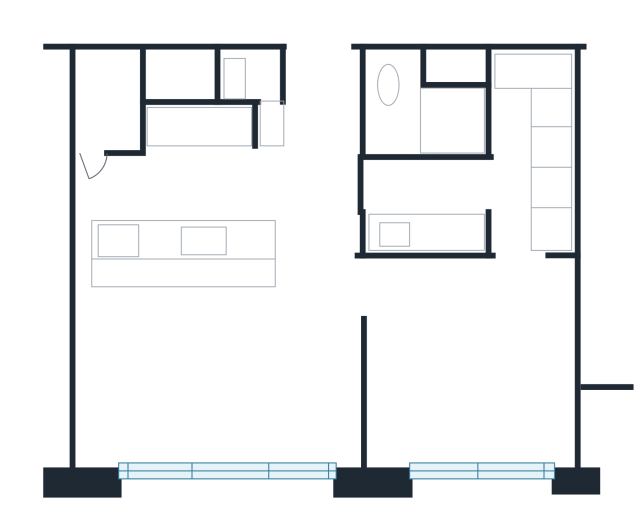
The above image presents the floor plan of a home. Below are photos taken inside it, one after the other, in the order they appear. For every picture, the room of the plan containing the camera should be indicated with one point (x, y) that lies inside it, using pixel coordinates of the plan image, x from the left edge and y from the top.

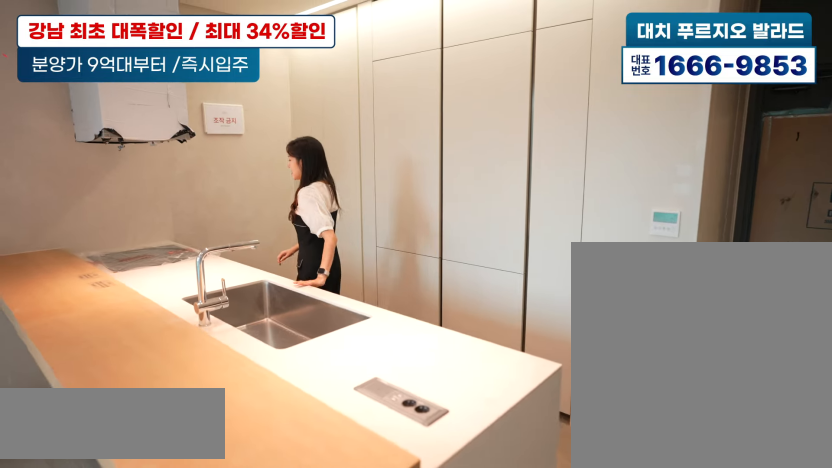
(187, 173)
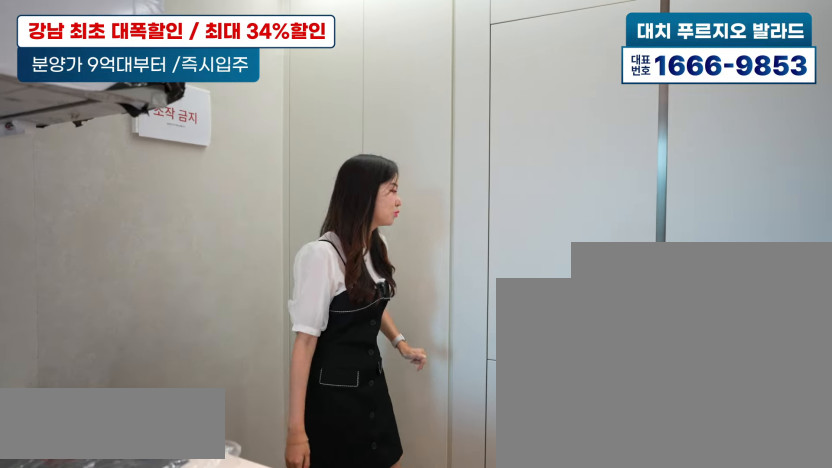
(189, 175)
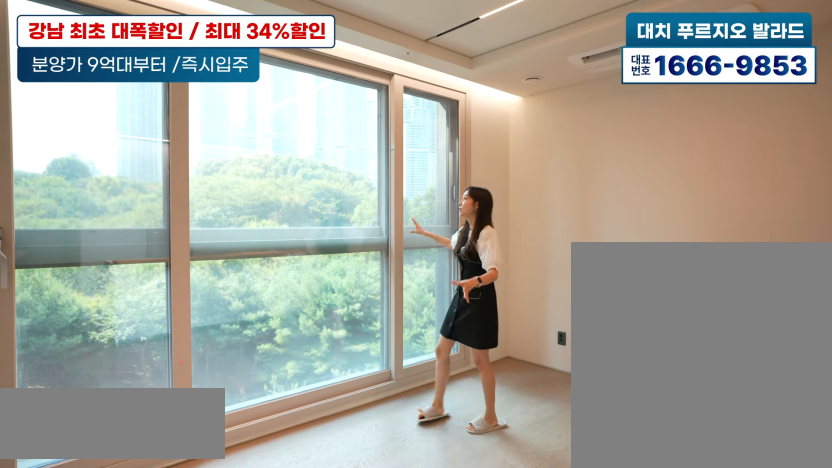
(210, 379)
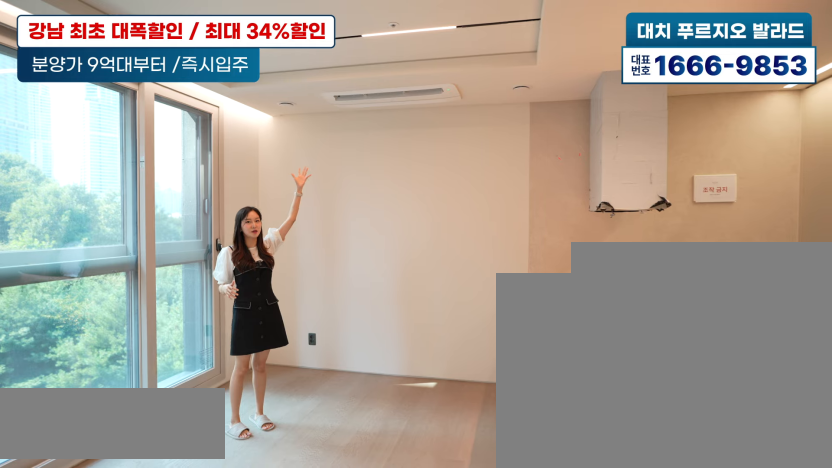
(210, 379)
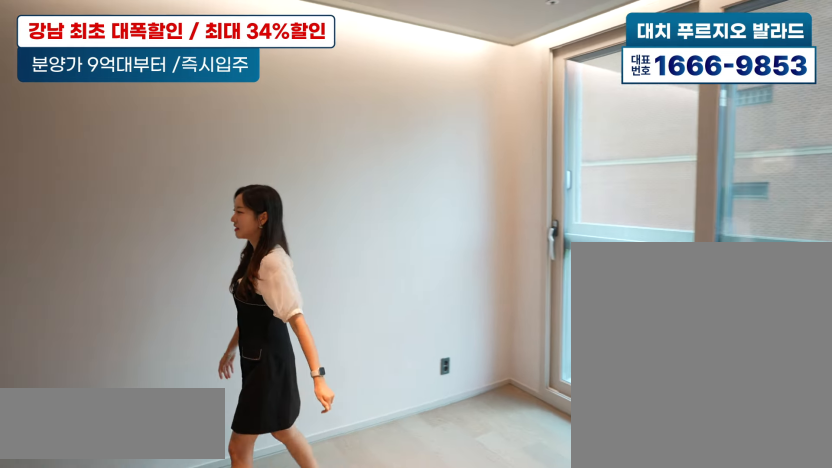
(476, 376)
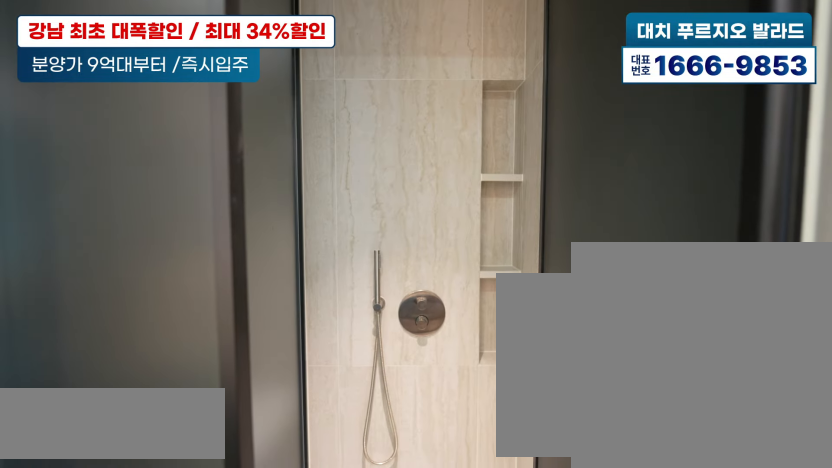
(484, 164)
